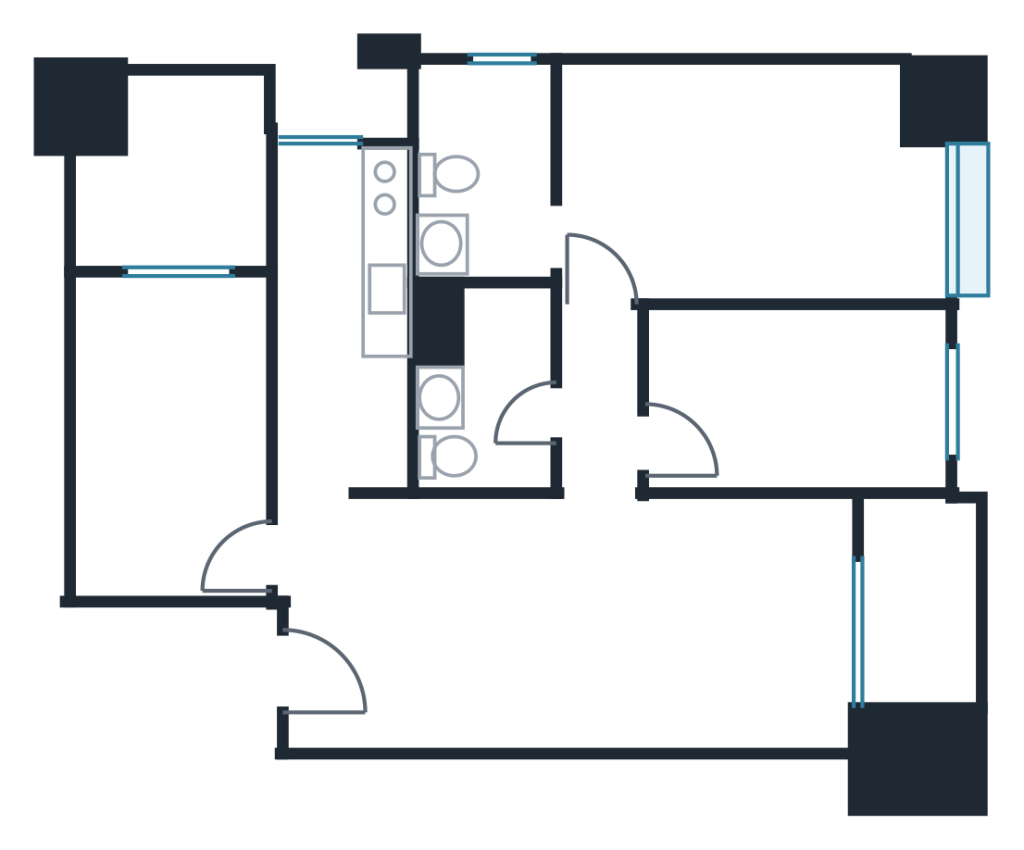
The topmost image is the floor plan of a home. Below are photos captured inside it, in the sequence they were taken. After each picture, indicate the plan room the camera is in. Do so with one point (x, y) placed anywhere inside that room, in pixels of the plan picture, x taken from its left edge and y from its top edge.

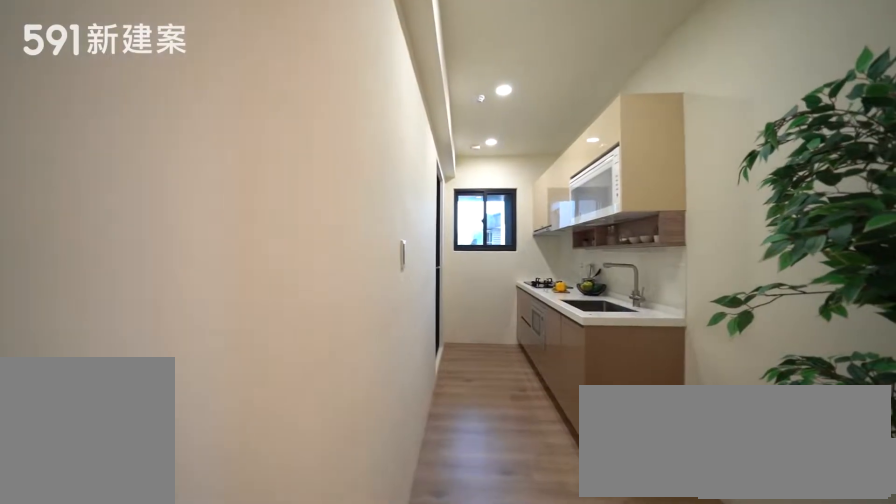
(343, 299)
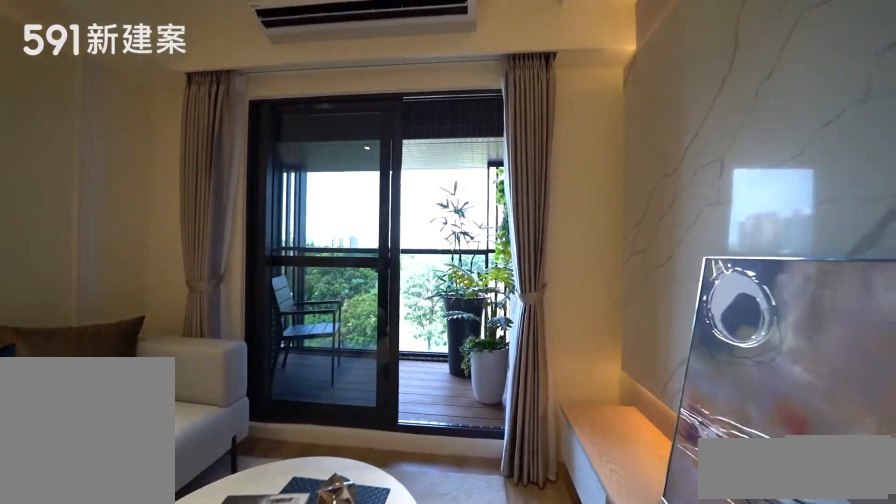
(720, 626)
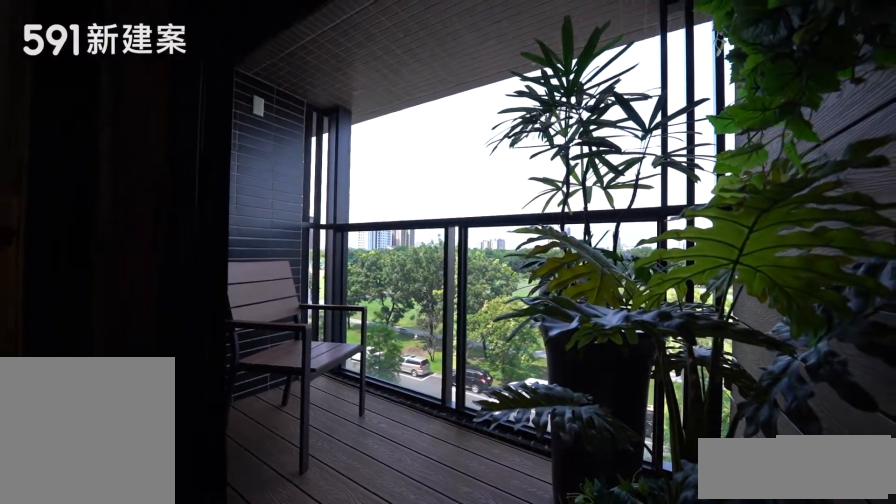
(924, 597)
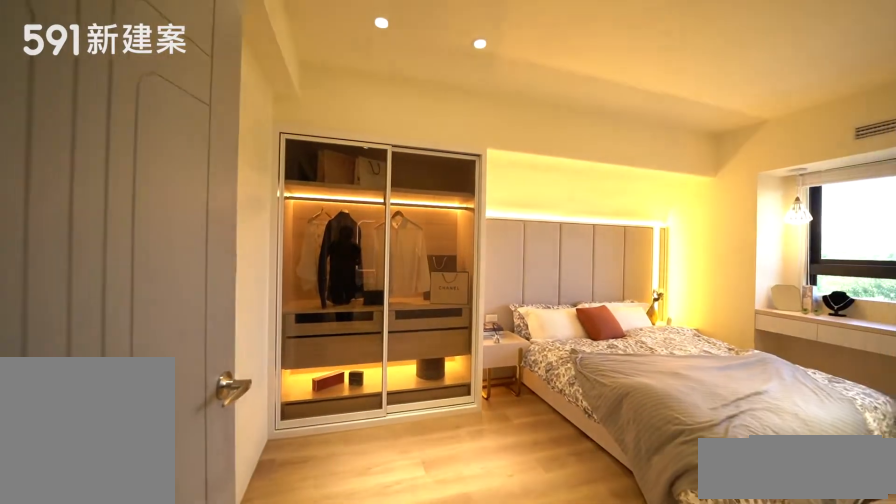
(766, 183)
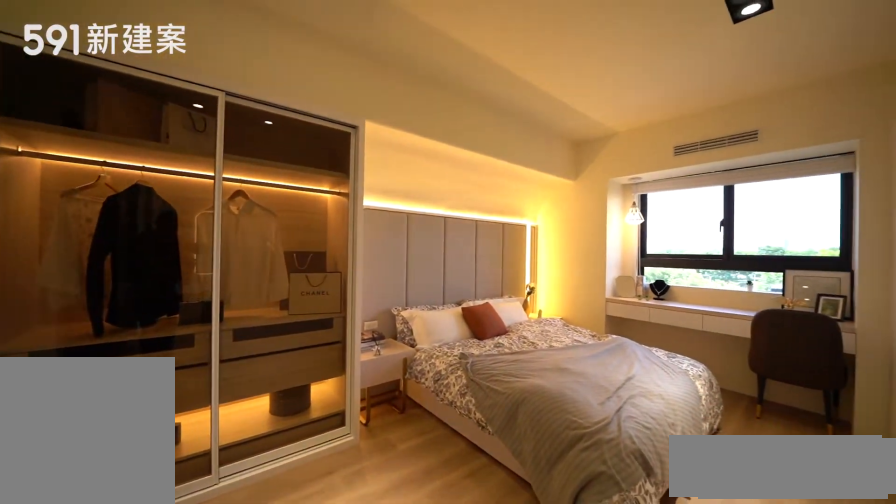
(766, 183)
